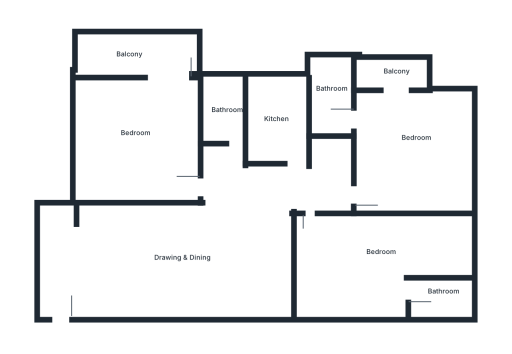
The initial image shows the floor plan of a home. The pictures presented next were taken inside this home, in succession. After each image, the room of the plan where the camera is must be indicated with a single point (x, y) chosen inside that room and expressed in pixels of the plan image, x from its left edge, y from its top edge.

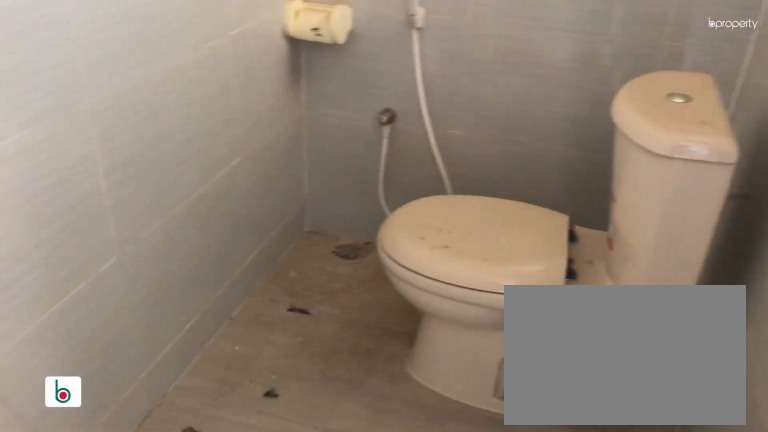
(325, 102)
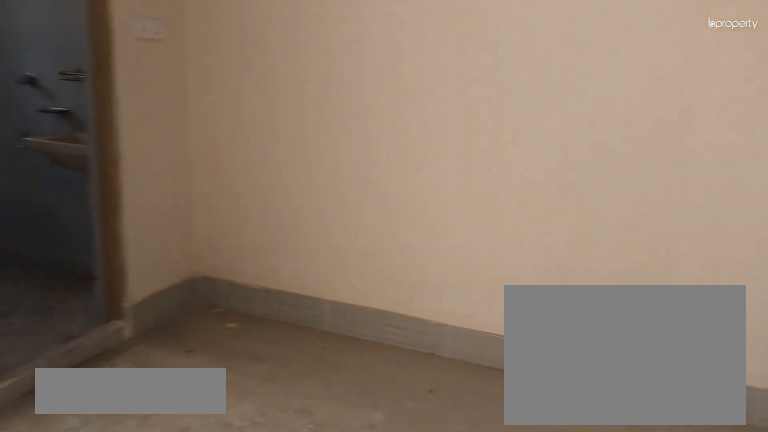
(359, 263)
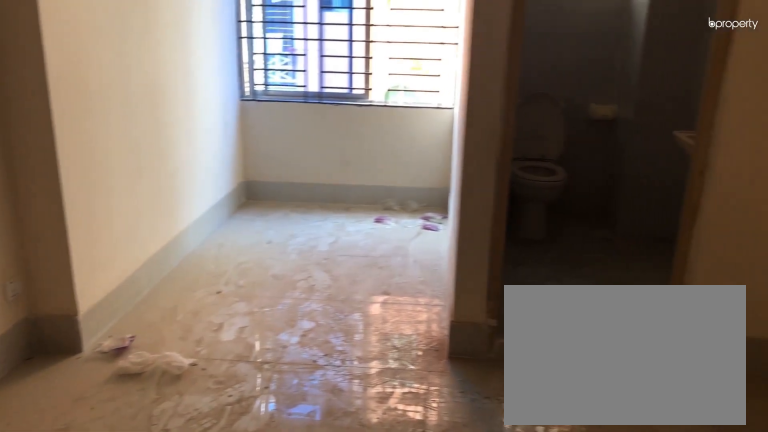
(359, 263)
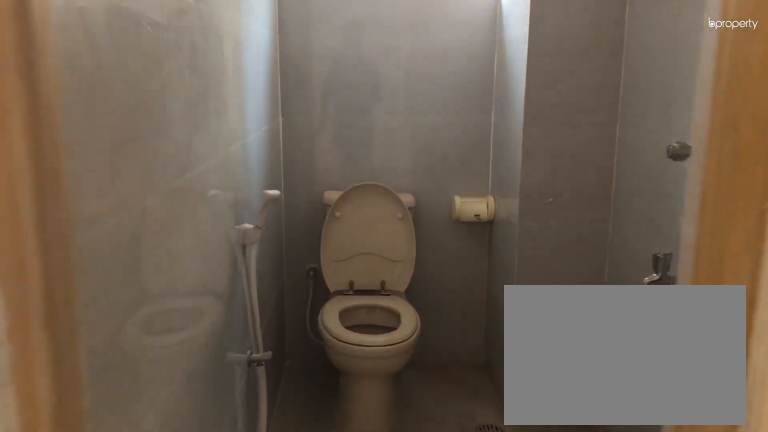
(446, 301)
